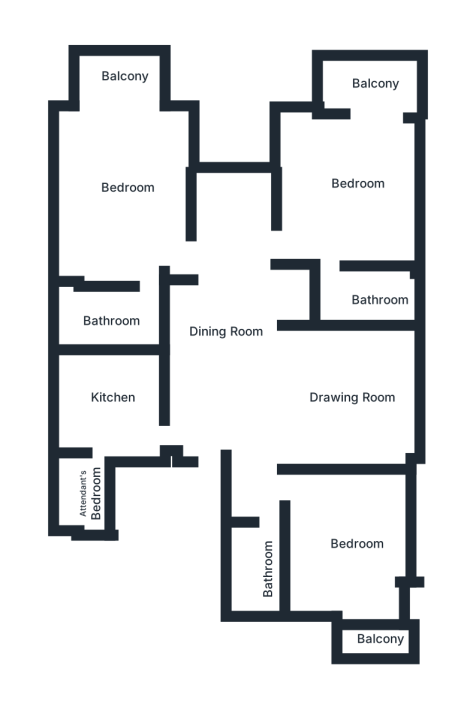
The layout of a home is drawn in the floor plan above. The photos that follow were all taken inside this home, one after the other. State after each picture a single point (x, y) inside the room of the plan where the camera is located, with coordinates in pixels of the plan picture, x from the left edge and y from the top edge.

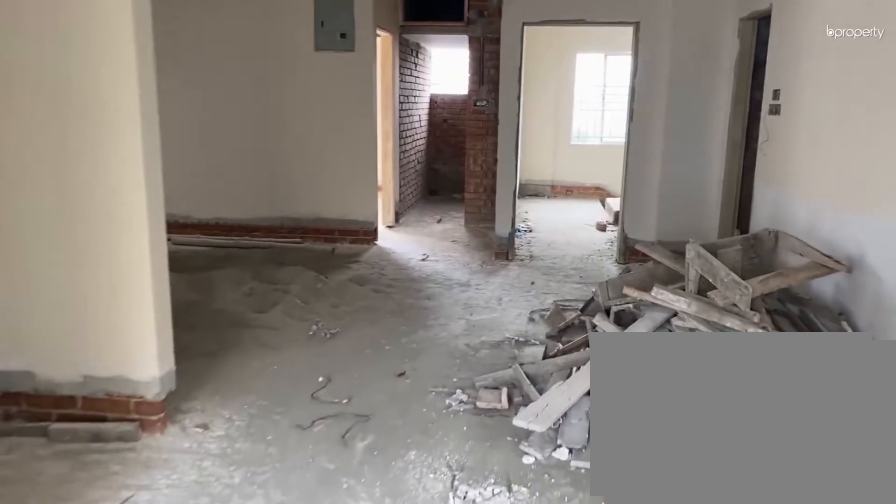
(240, 353)
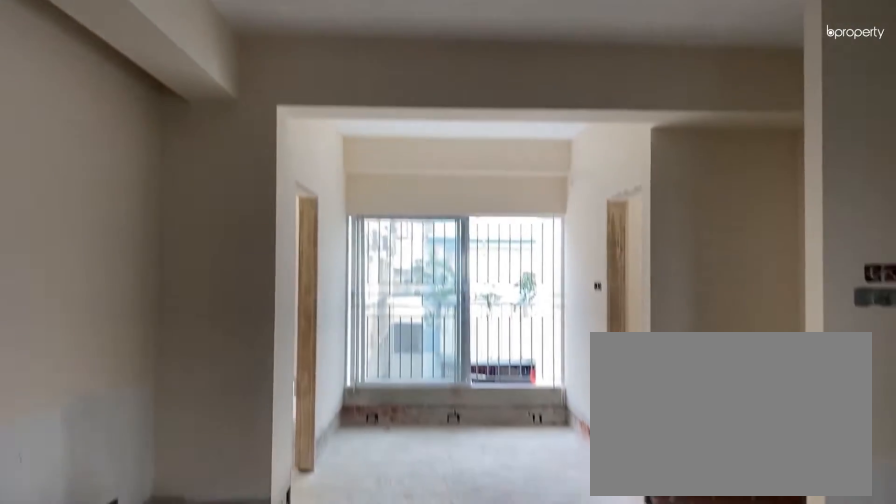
(240, 353)
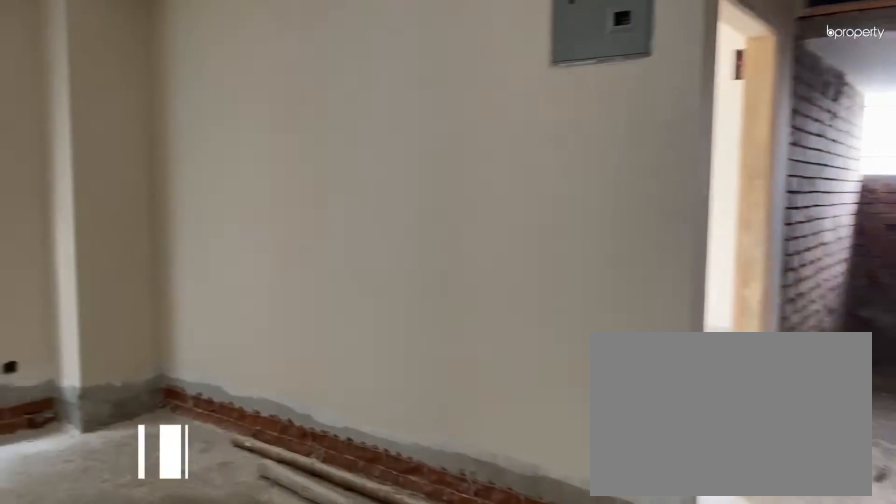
(339, 397)
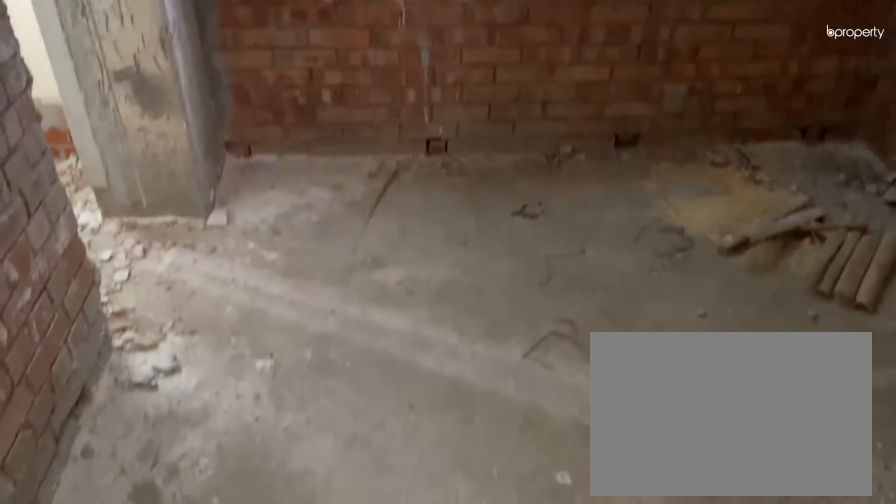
(108, 396)
